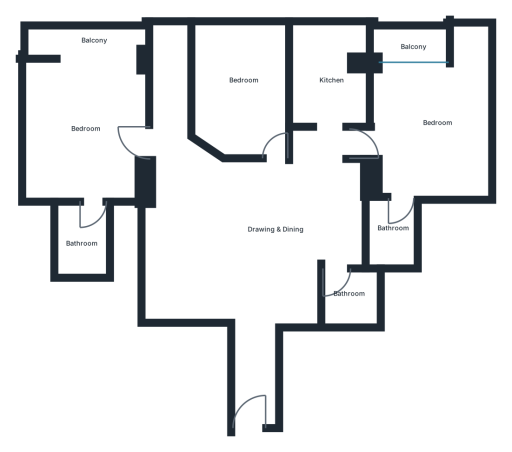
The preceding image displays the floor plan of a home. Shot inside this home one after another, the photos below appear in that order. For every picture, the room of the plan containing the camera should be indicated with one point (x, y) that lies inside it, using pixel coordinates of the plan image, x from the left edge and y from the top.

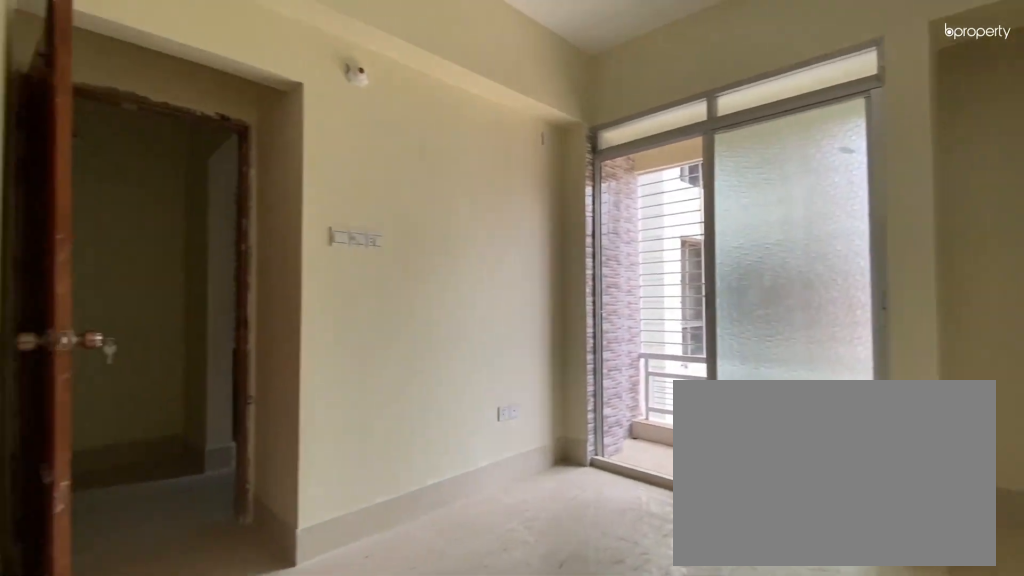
(433, 117)
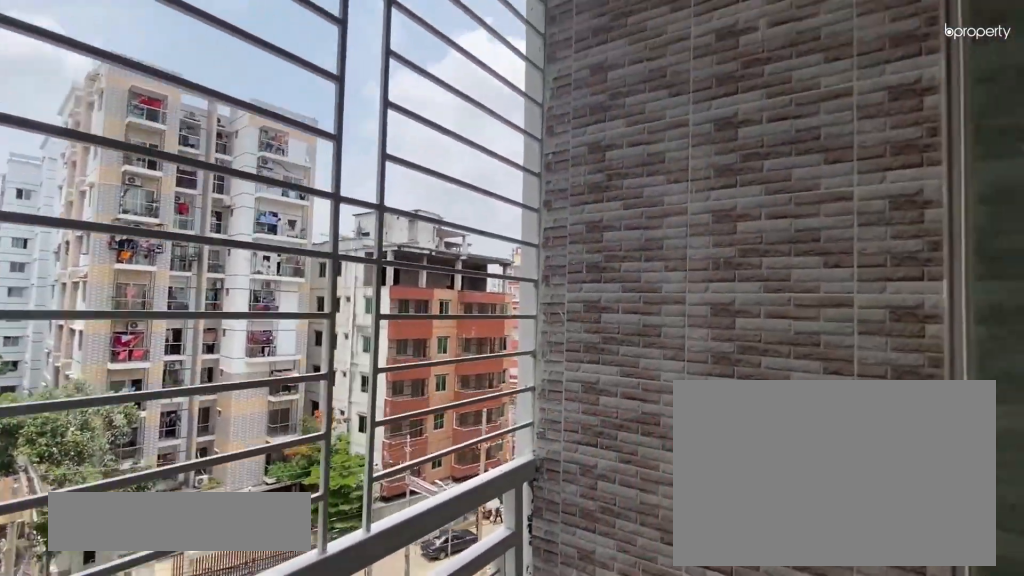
(410, 37)
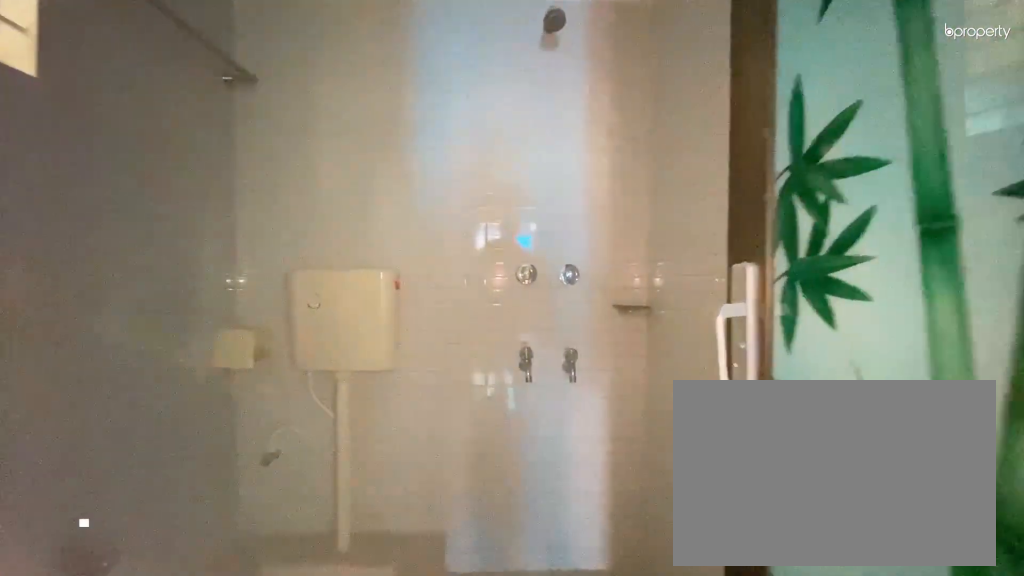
(352, 297)
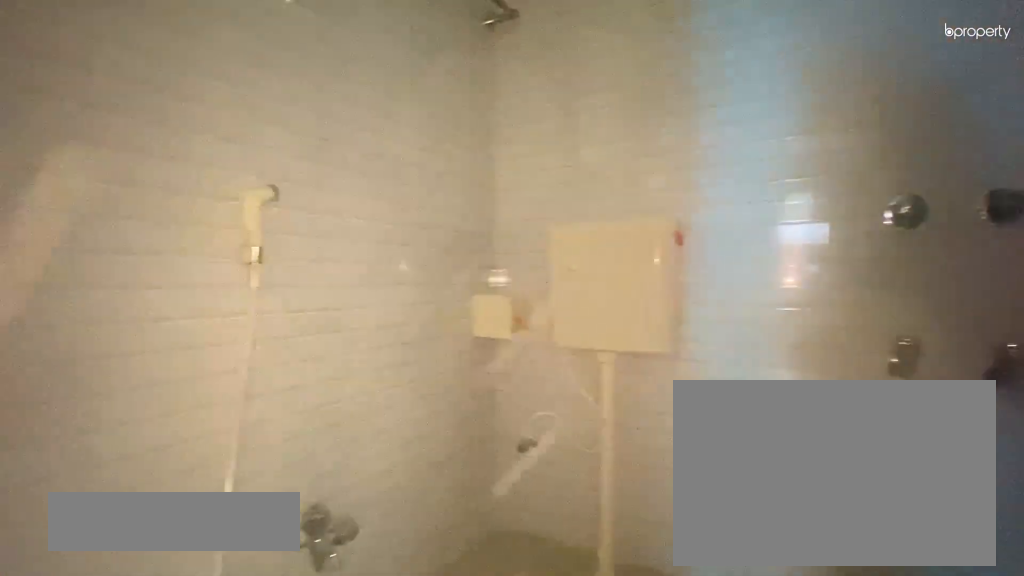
(352, 297)
